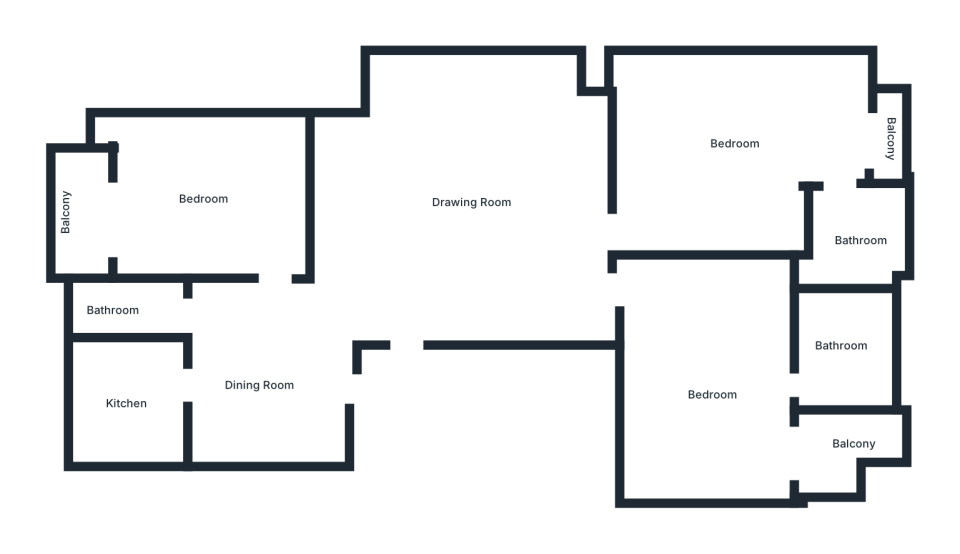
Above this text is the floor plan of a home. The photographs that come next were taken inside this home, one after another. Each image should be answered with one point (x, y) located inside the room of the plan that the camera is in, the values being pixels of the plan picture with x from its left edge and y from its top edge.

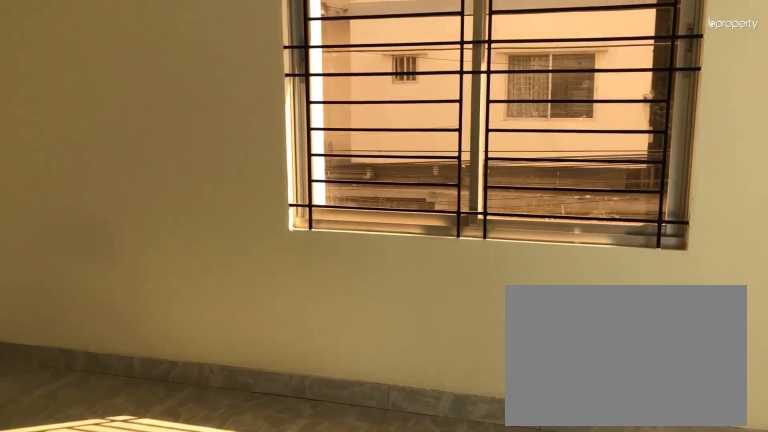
(731, 145)
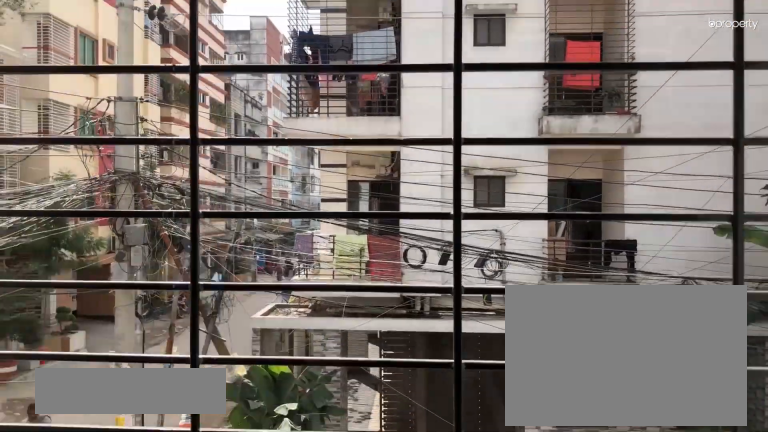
(887, 136)
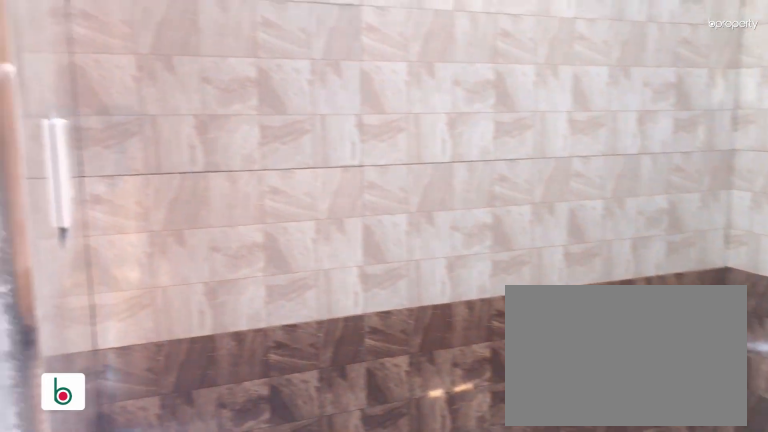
(860, 238)
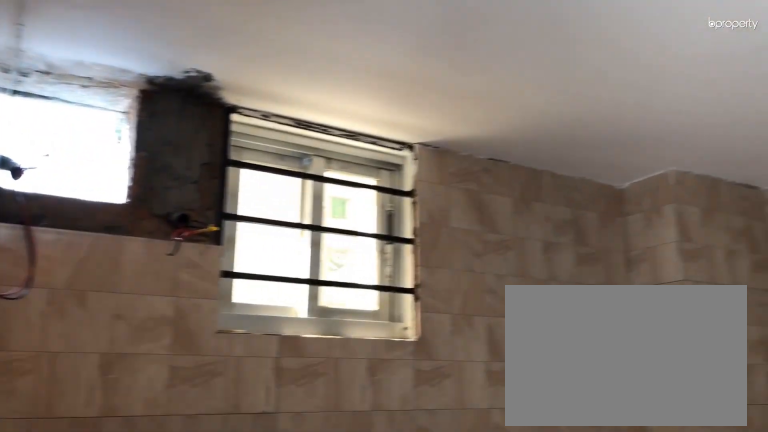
(860, 238)
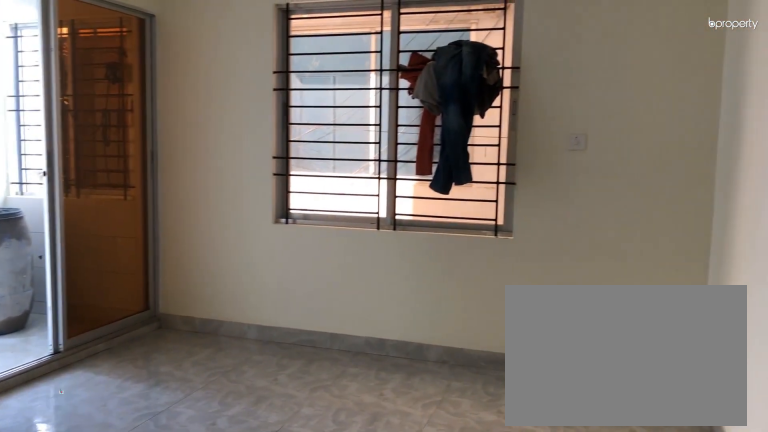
(709, 379)
